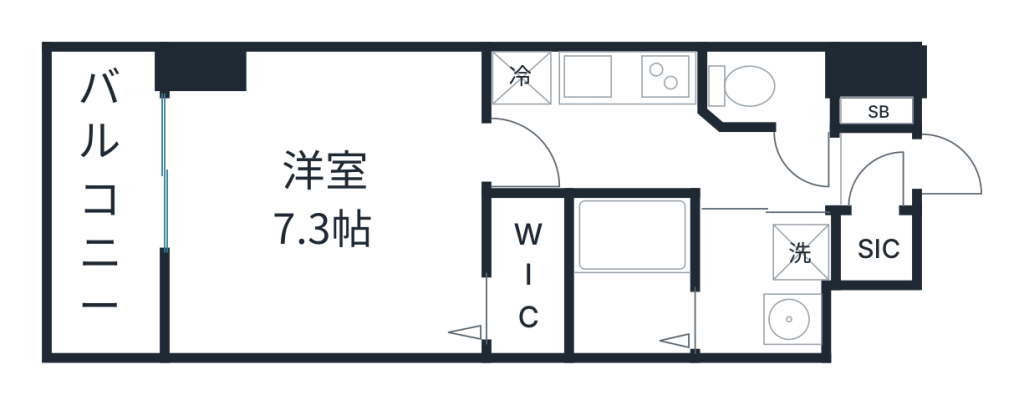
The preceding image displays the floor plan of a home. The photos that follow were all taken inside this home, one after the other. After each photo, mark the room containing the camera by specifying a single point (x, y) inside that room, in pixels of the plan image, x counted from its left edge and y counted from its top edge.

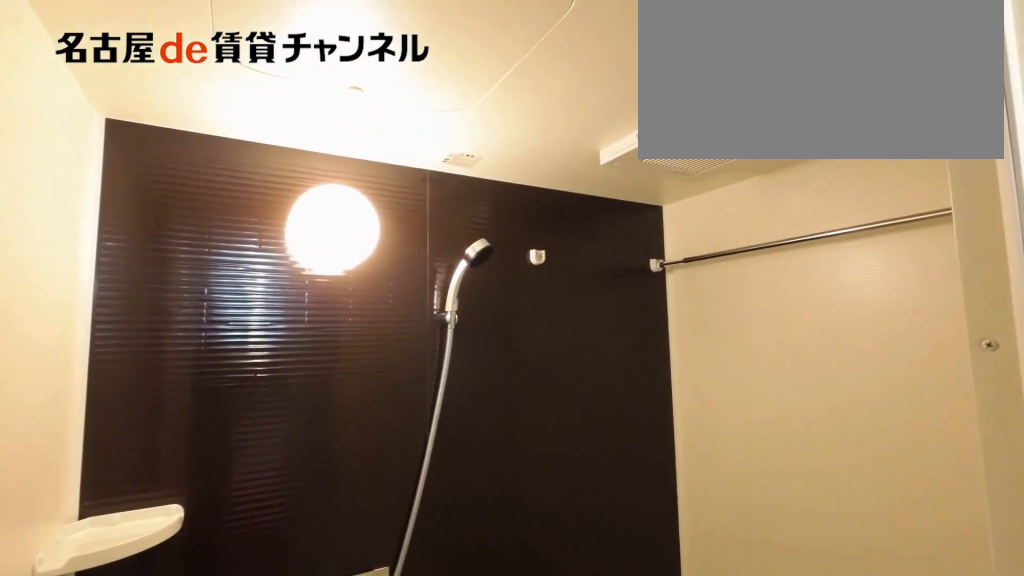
(631, 277)
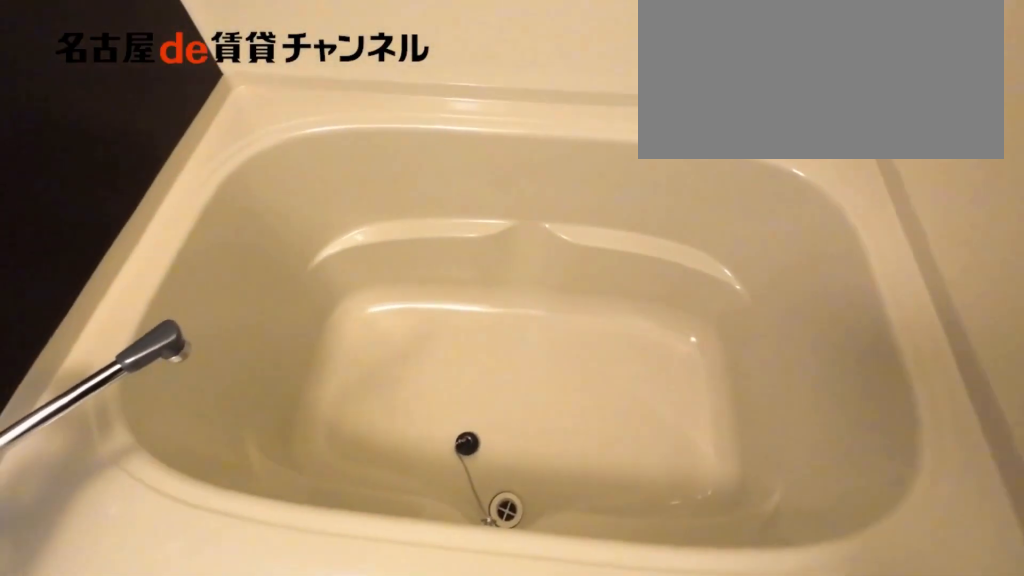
(631, 277)
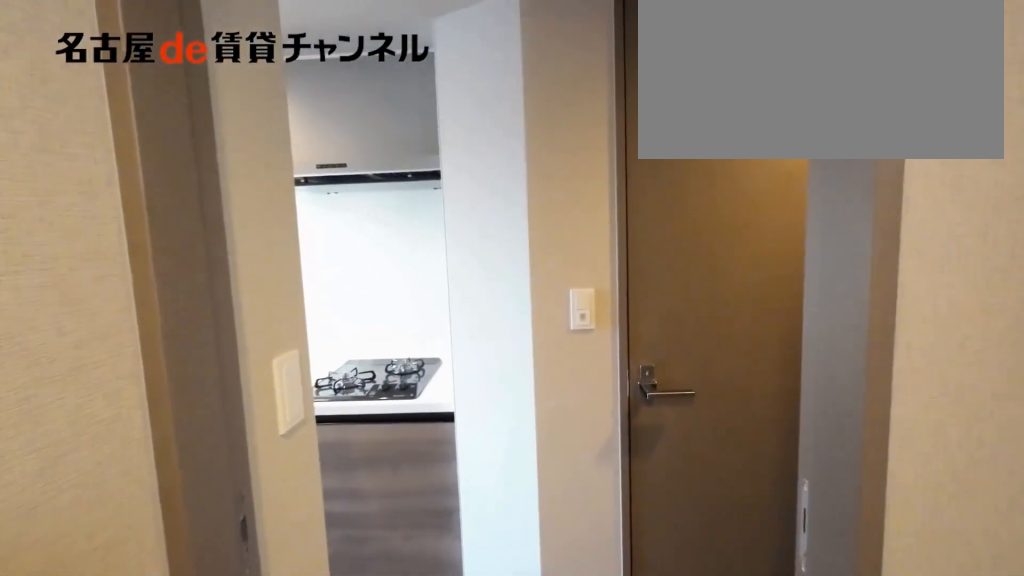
(658, 154)
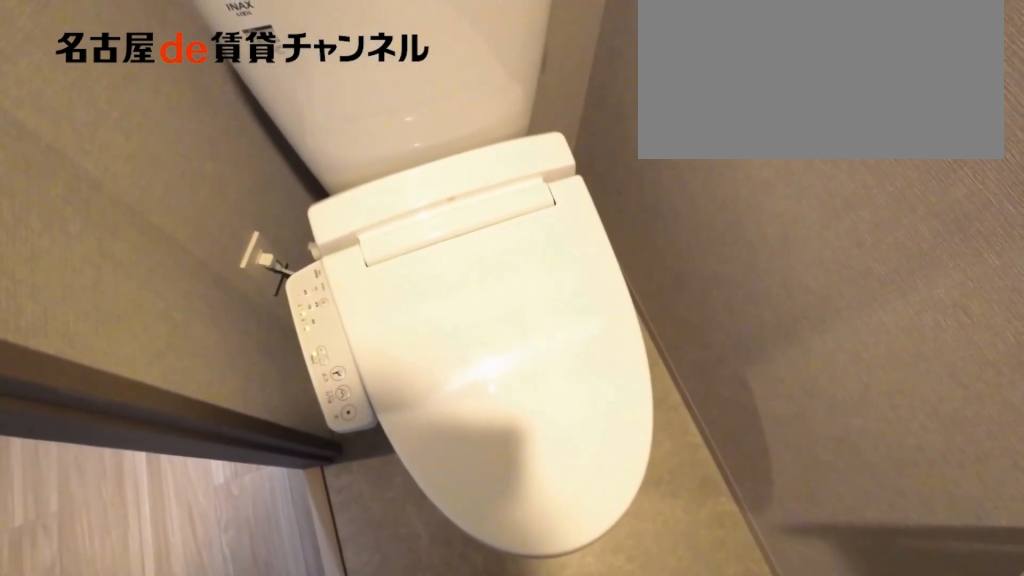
(767, 86)
